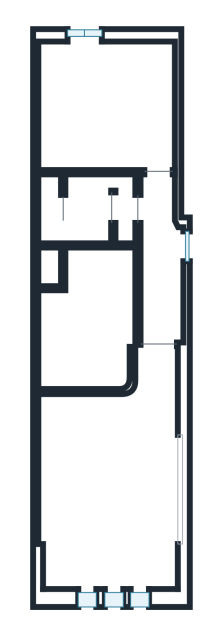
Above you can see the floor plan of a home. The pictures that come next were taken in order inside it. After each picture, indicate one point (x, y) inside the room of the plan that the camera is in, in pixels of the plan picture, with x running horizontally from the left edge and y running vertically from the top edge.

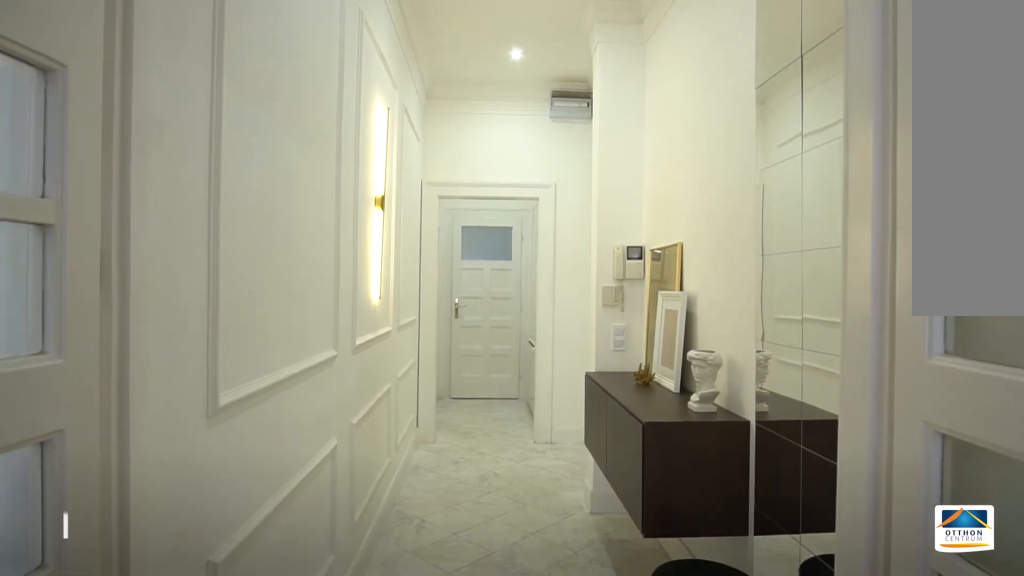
(162, 269)
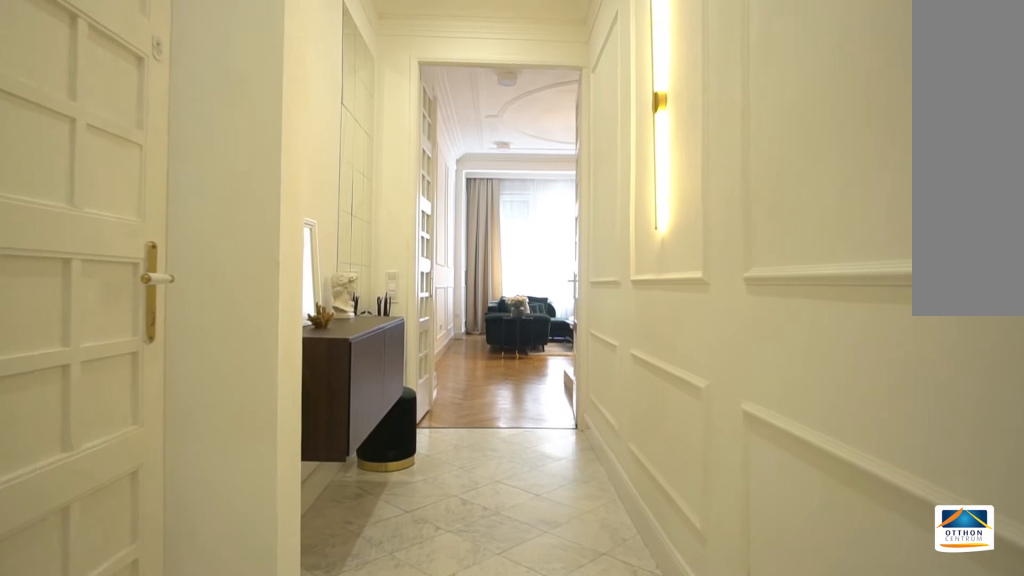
(162, 269)
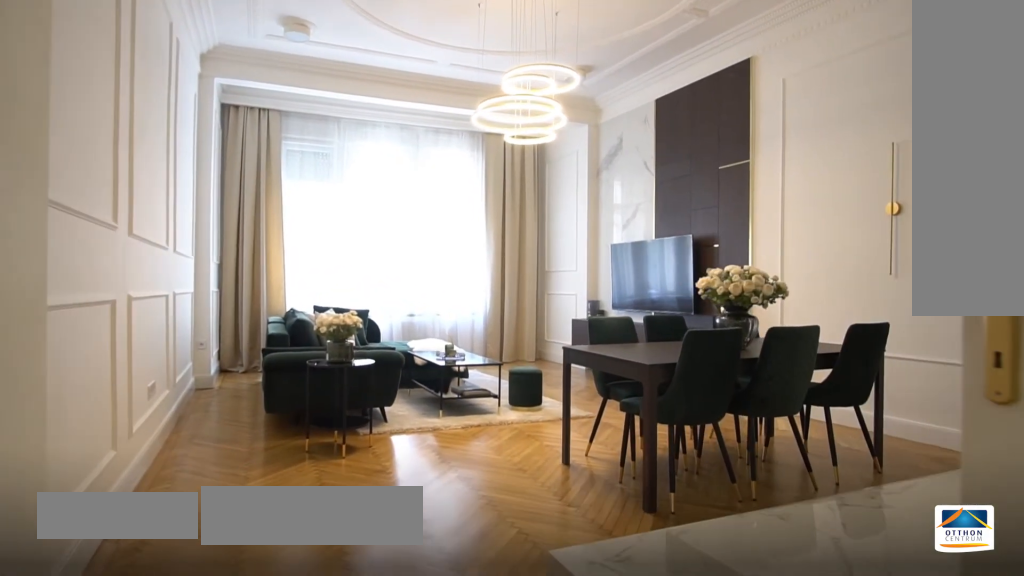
(106, 488)
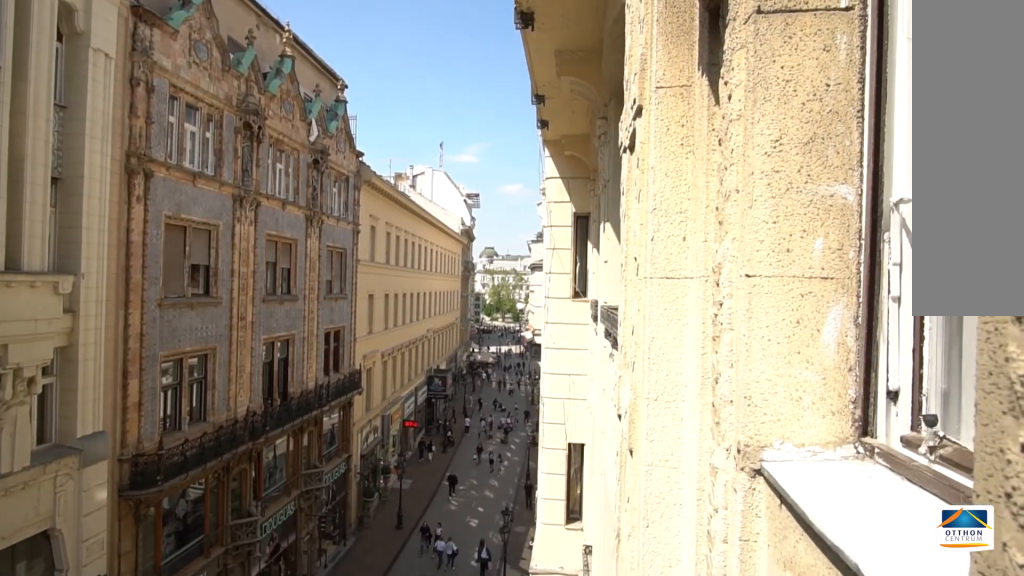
(106, 488)
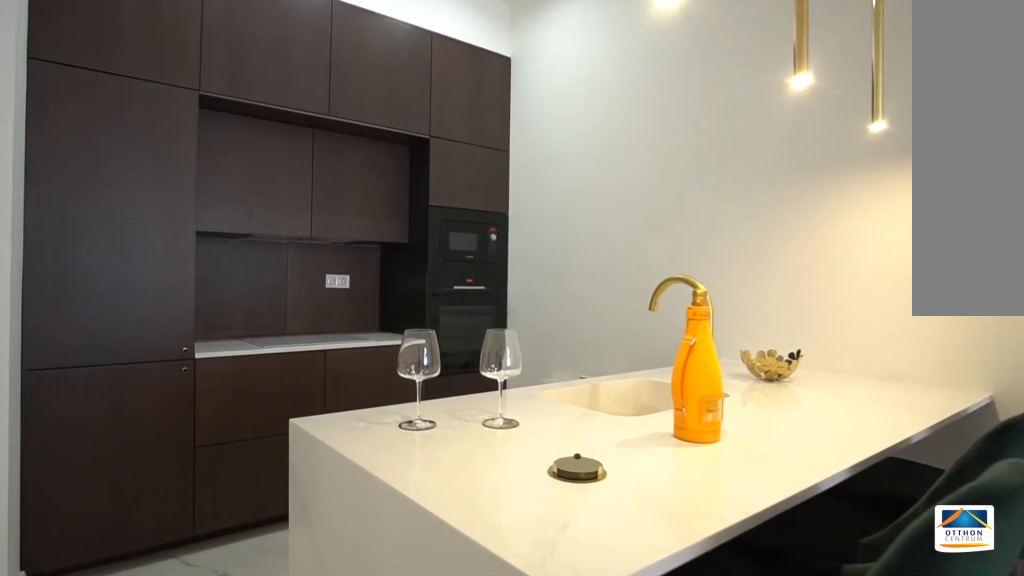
(92, 323)
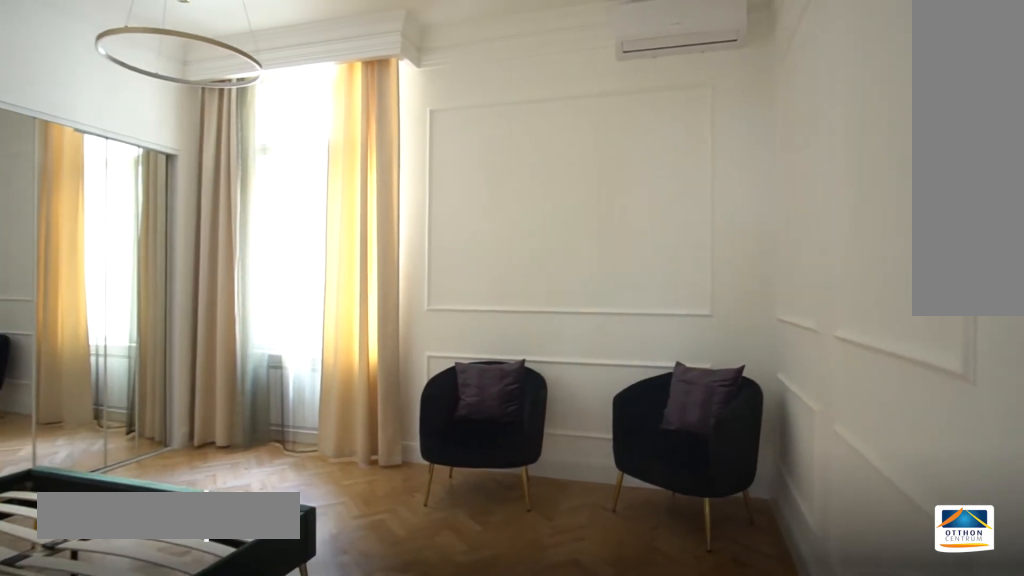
(112, 113)
